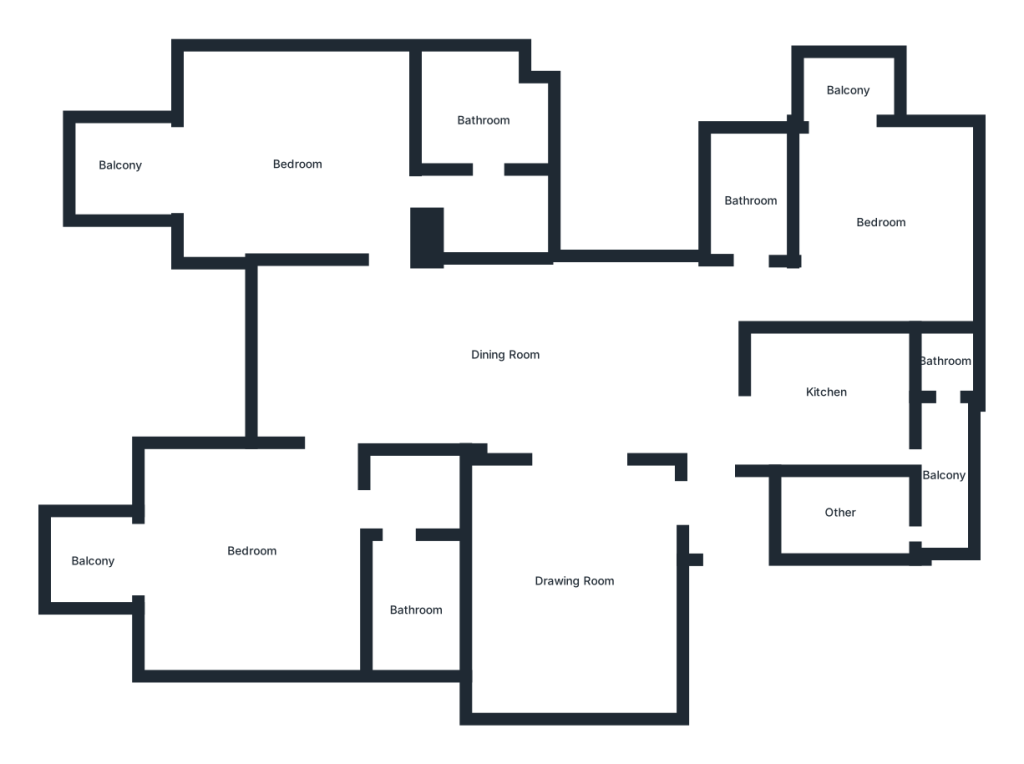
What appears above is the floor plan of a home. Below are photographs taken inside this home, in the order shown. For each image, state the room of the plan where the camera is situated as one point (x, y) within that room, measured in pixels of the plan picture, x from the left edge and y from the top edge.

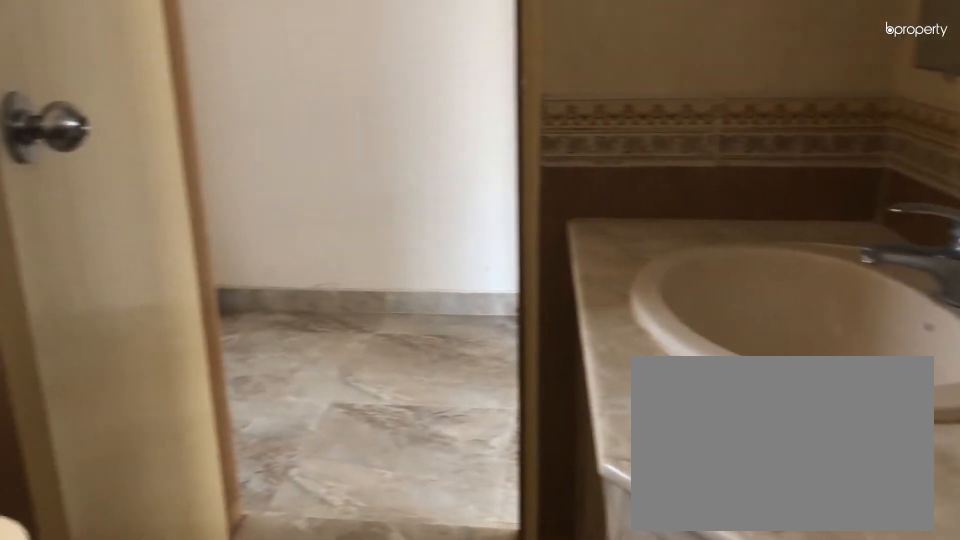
(481, 120)
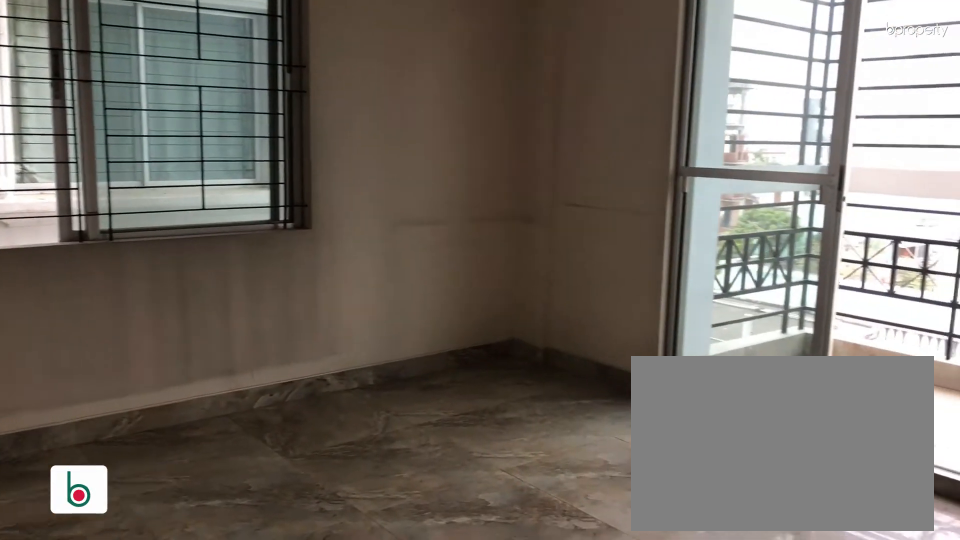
(251, 549)
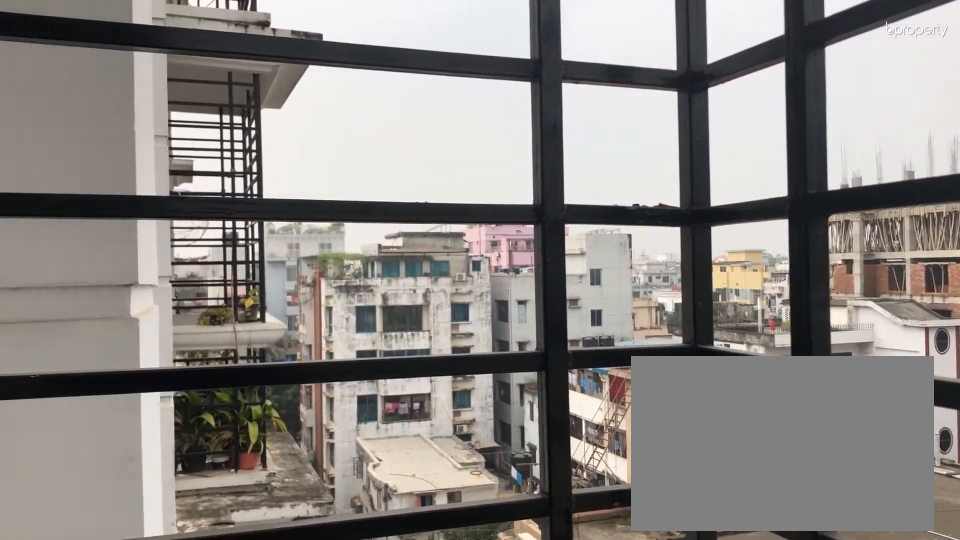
(91, 561)
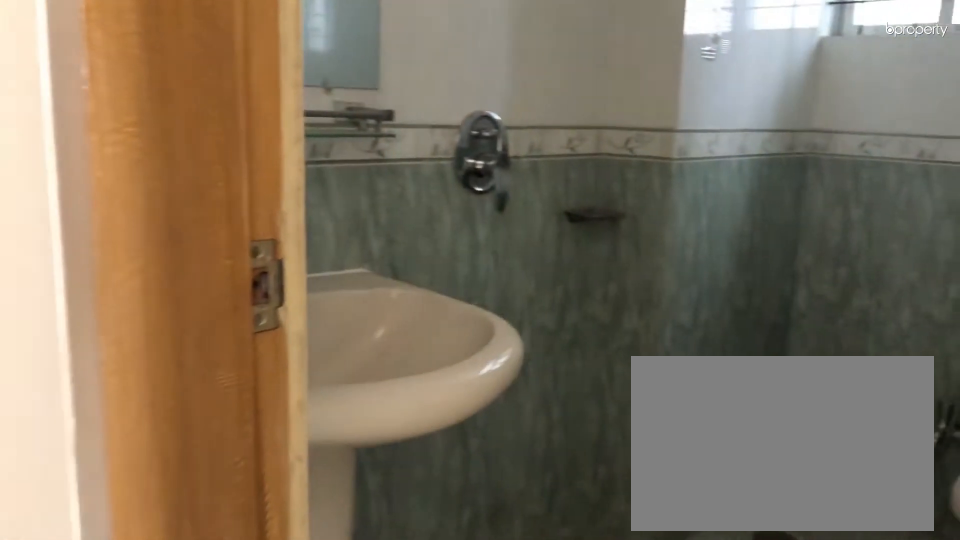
(413, 609)
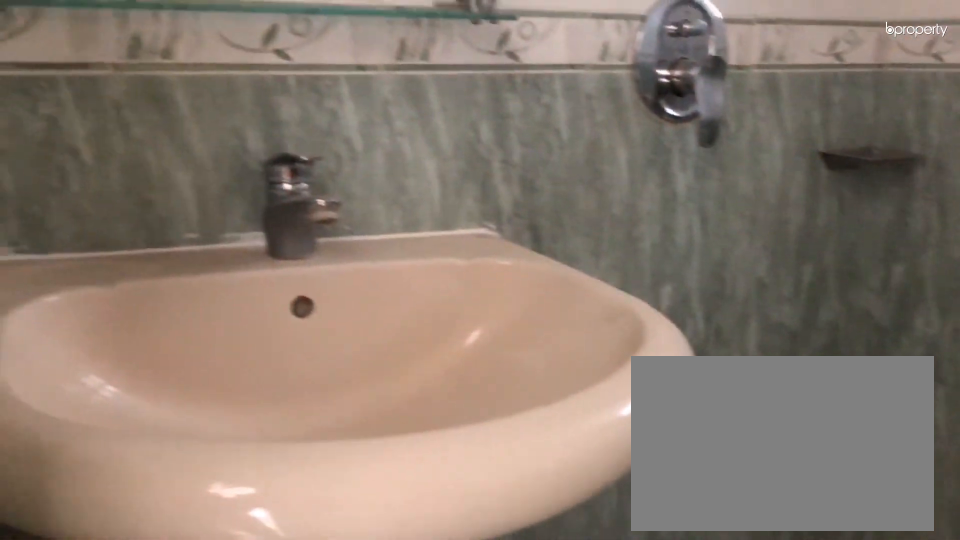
(413, 609)
